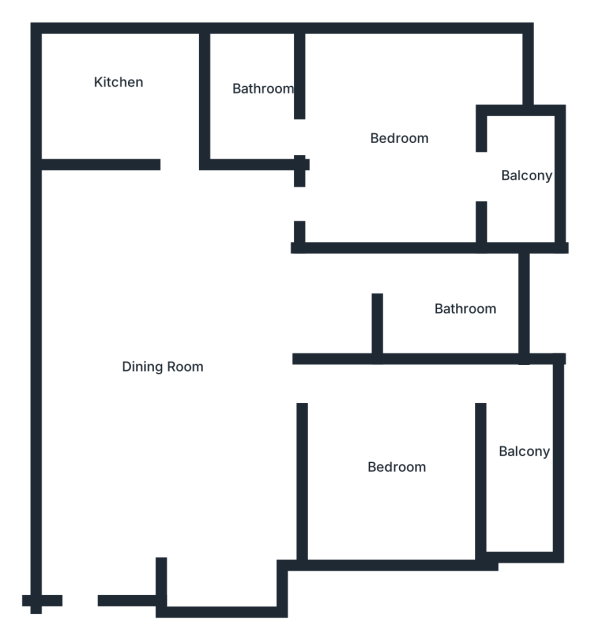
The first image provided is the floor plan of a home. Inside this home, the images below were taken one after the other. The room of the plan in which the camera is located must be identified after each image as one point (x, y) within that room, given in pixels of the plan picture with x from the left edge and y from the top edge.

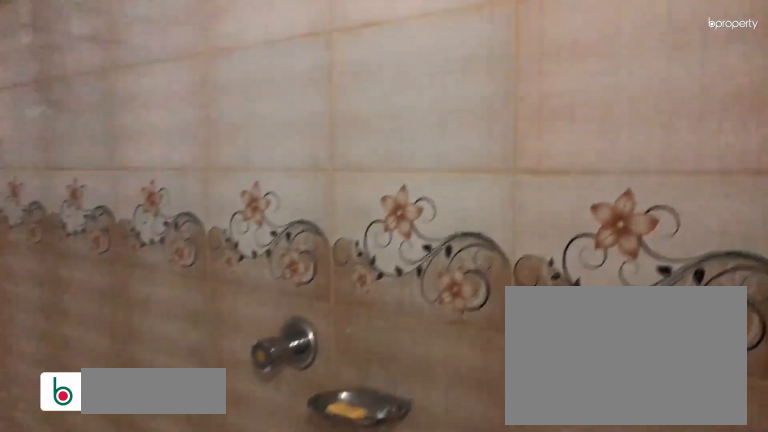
(451, 300)
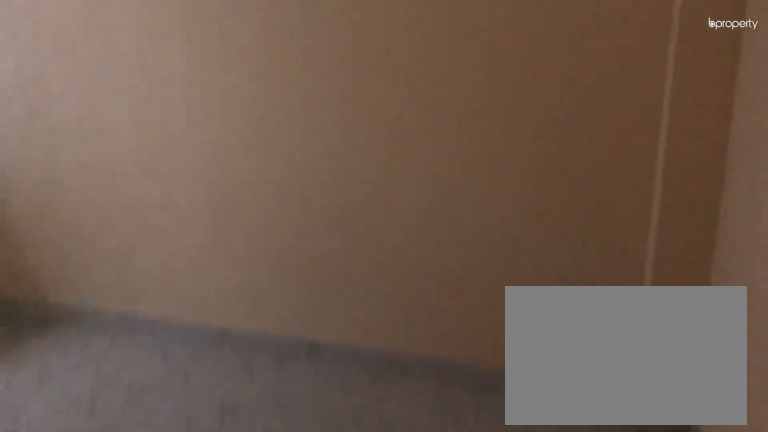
(386, 448)
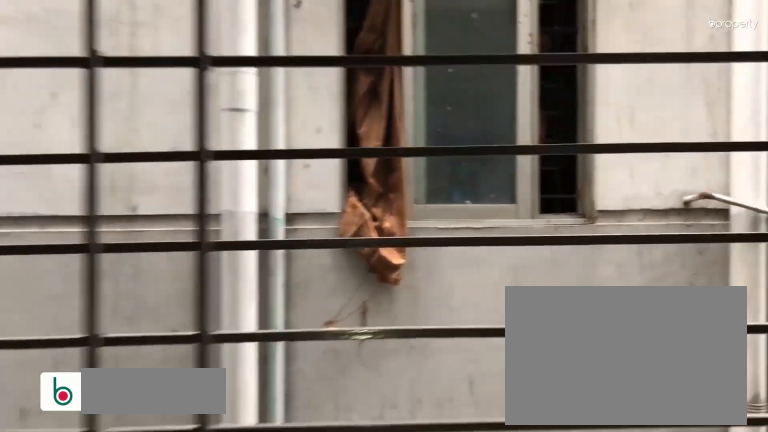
(526, 448)
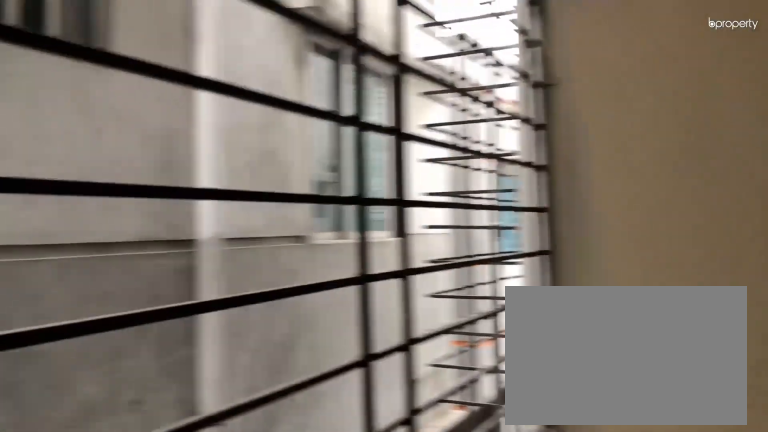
(526, 448)
